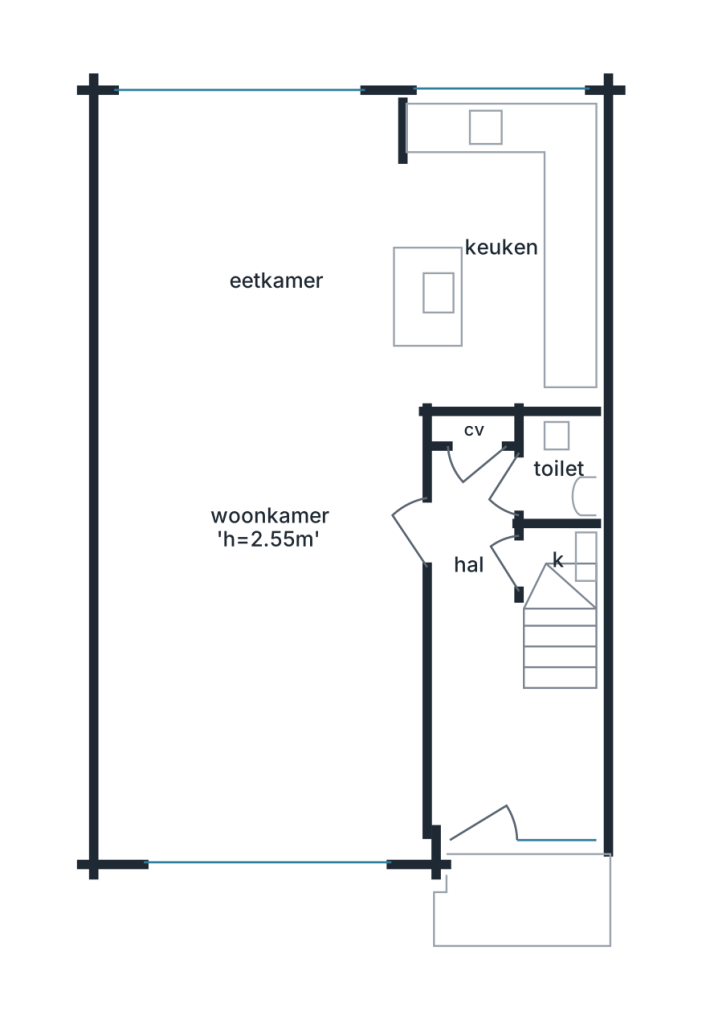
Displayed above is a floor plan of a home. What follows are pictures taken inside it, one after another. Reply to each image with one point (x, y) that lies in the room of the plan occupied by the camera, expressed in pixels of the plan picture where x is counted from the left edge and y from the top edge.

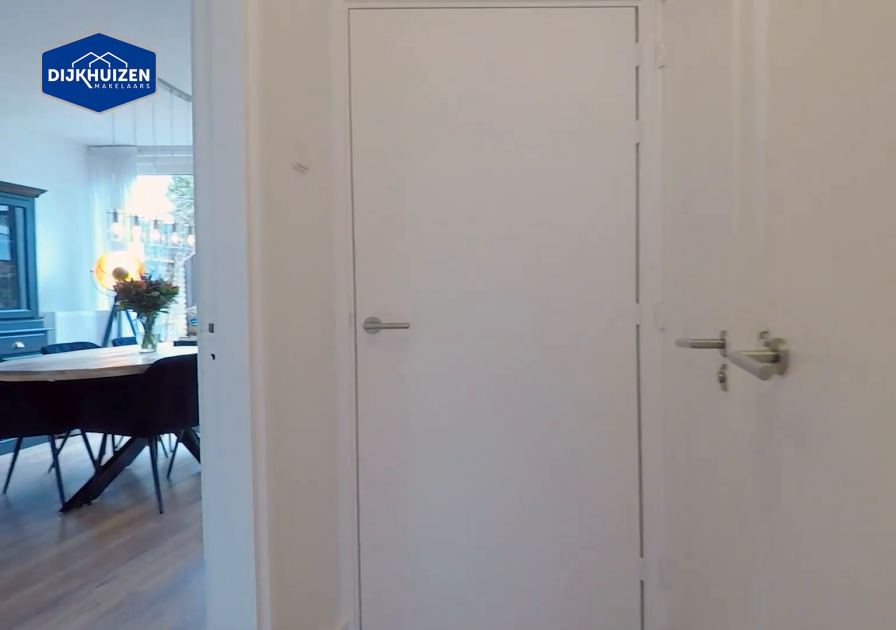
(495, 673)
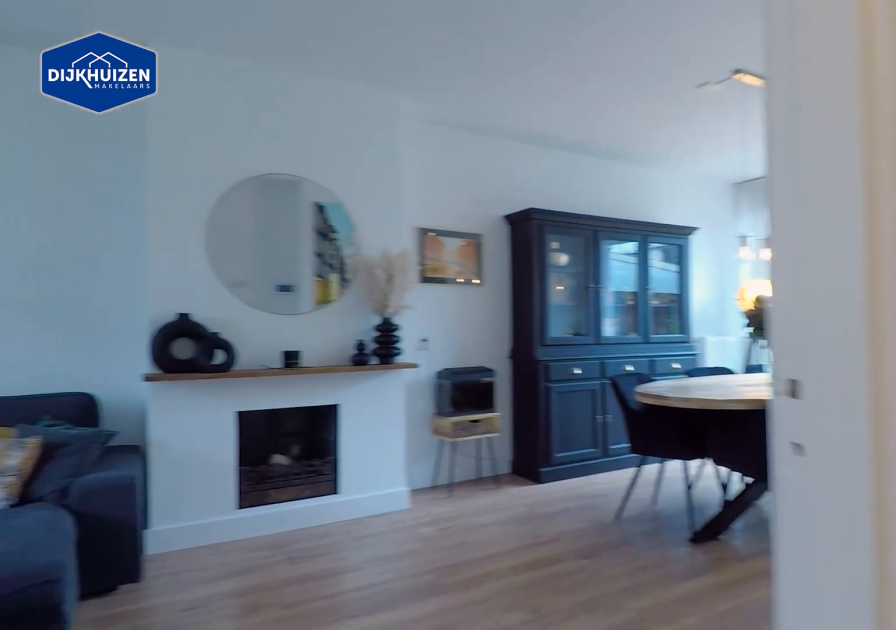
(495, 673)
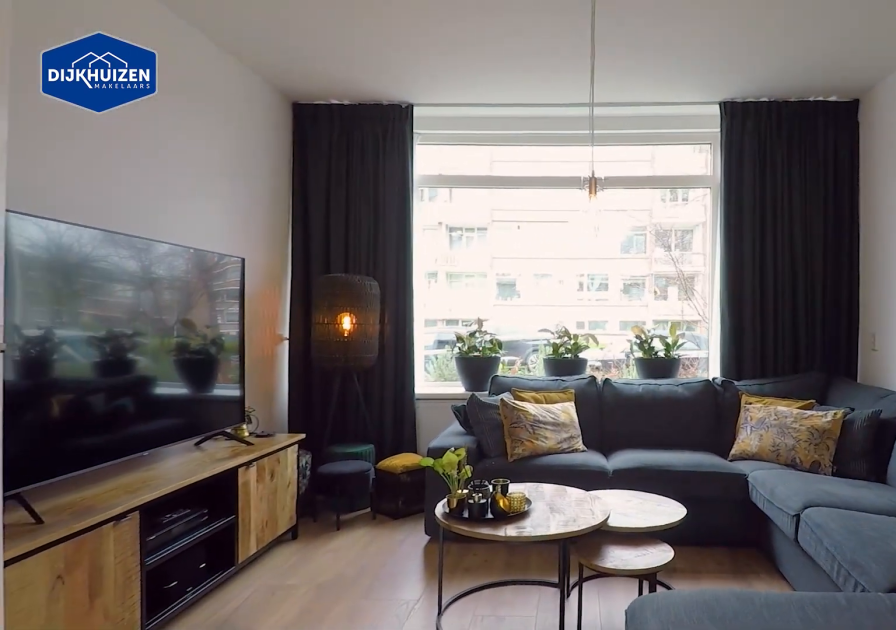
(251, 514)
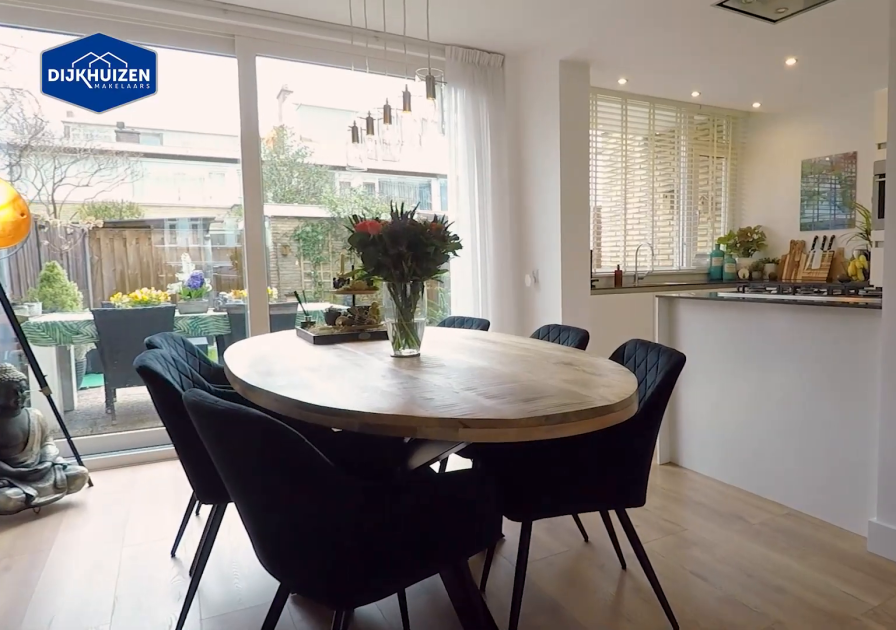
(252, 514)
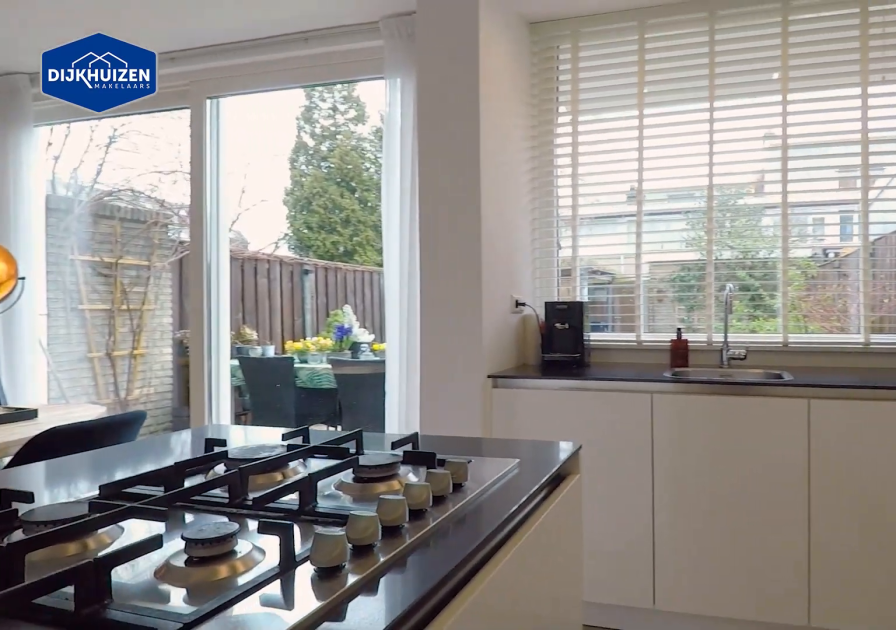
(495, 254)
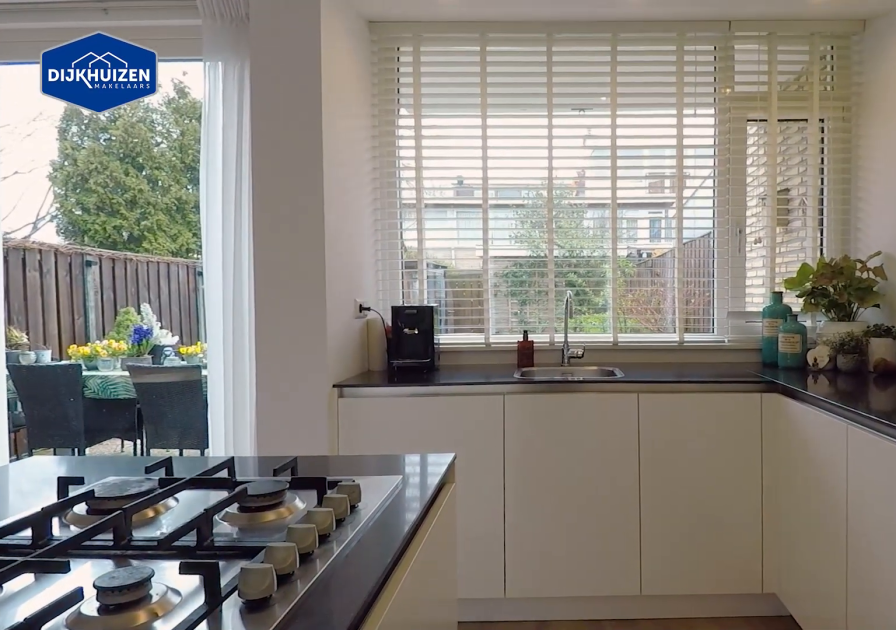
(495, 254)
